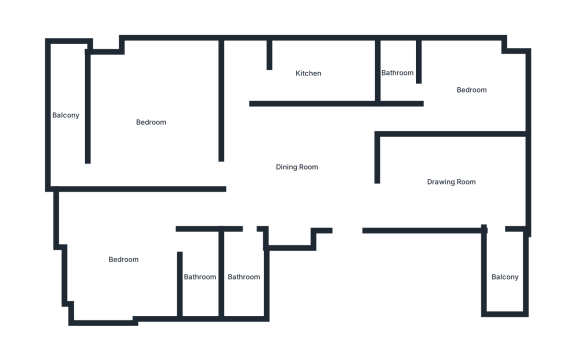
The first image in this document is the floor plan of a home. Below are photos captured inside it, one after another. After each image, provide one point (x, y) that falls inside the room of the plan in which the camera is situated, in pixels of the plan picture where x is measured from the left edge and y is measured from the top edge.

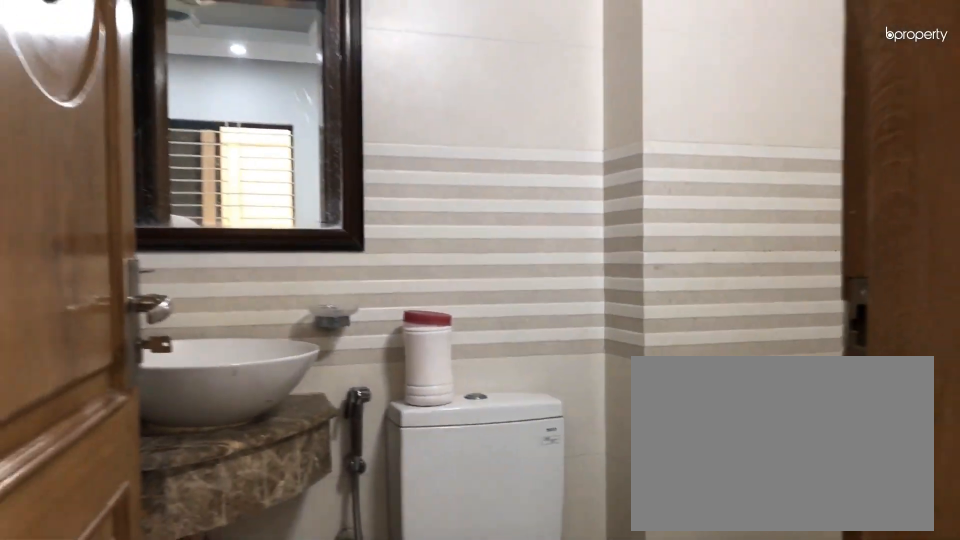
(397, 72)
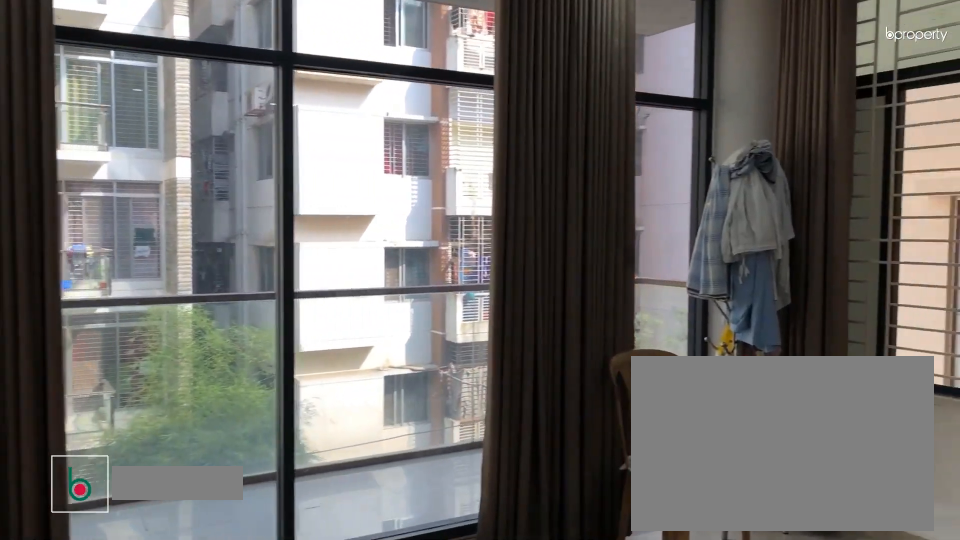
(151, 122)
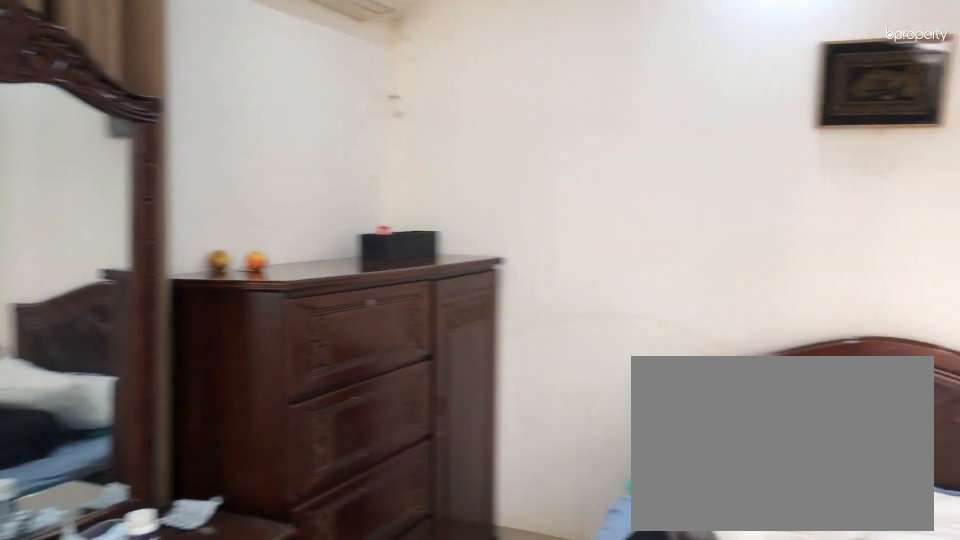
(151, 122)
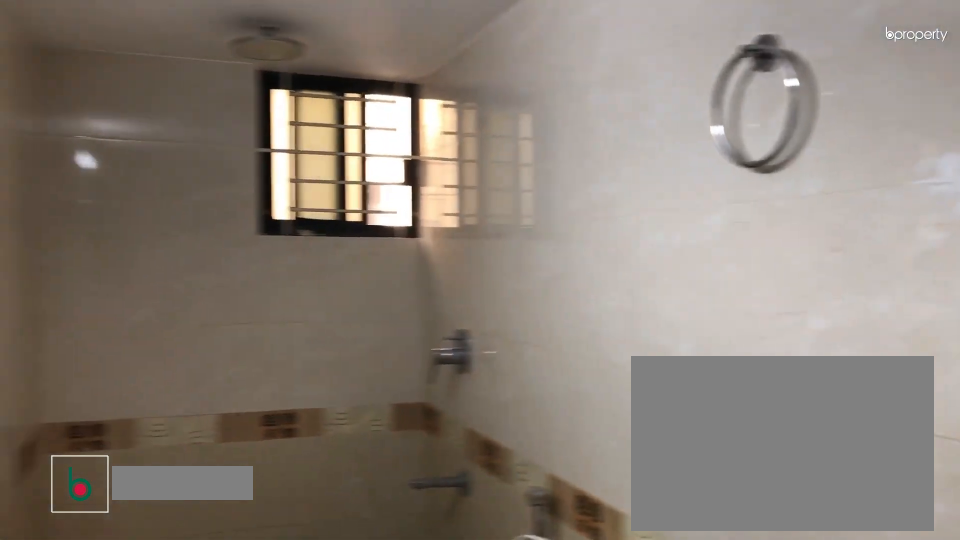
(245, 277)
